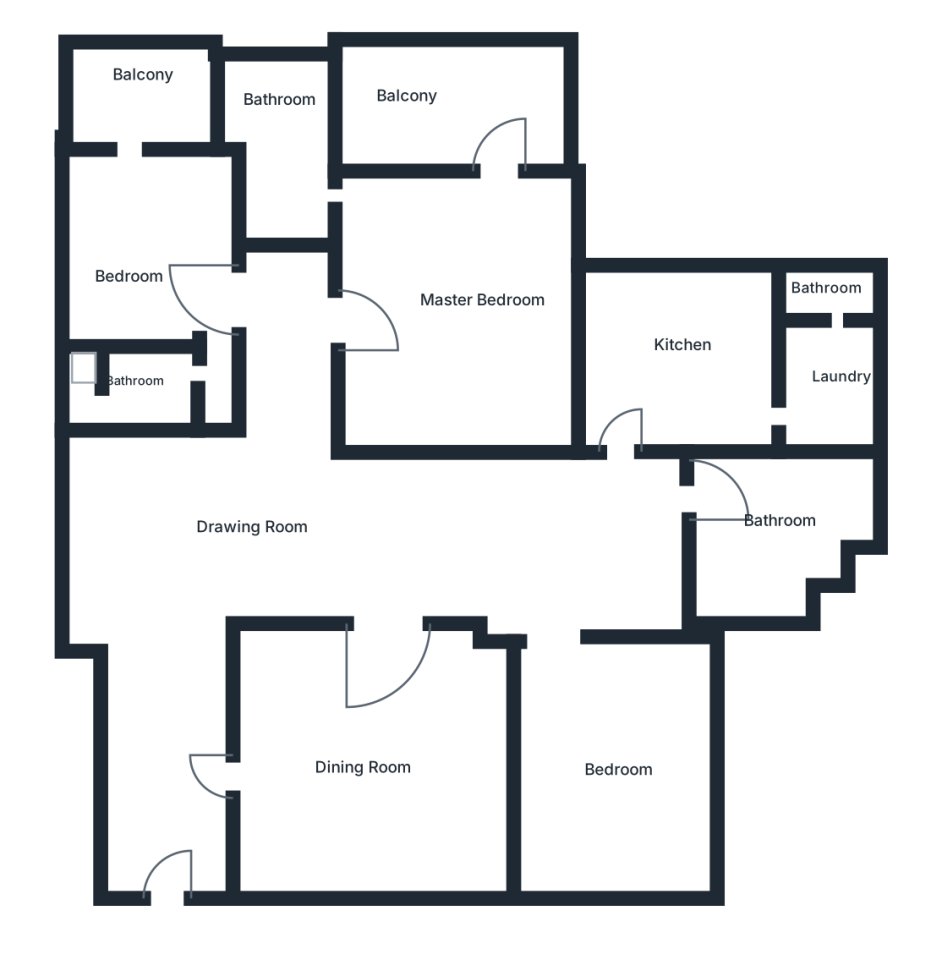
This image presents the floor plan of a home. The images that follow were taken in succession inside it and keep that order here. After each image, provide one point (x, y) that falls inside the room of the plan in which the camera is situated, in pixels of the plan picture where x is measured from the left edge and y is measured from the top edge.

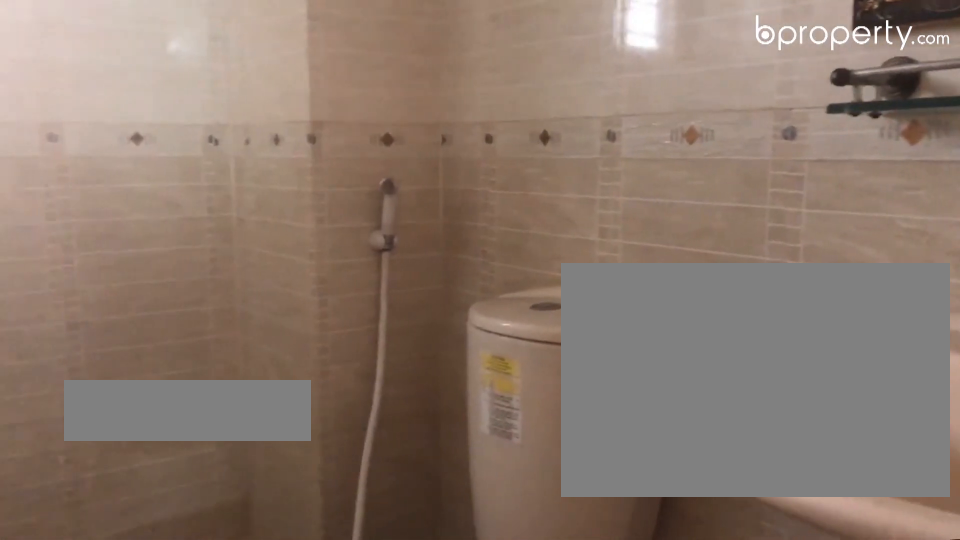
(786, 513)
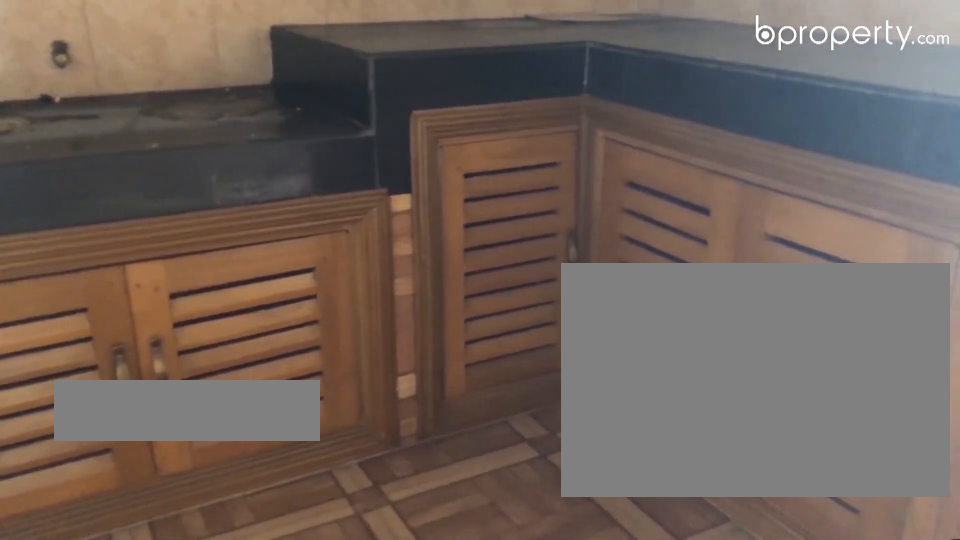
(672, 365)
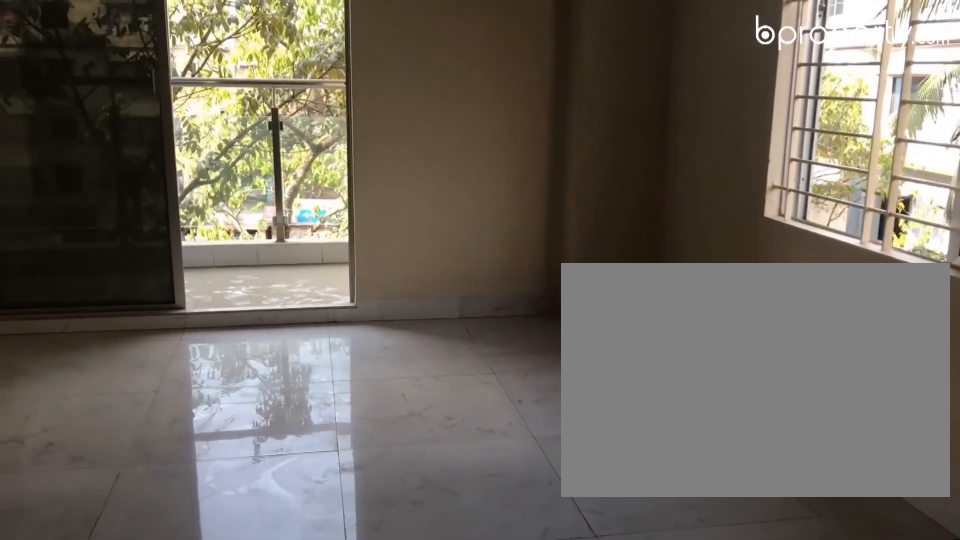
(458, 305)
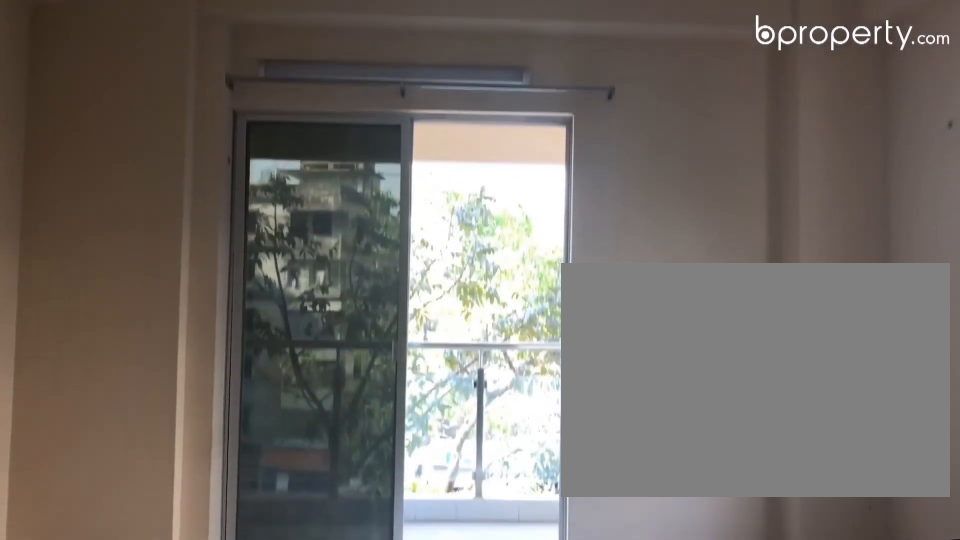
(457, 307)
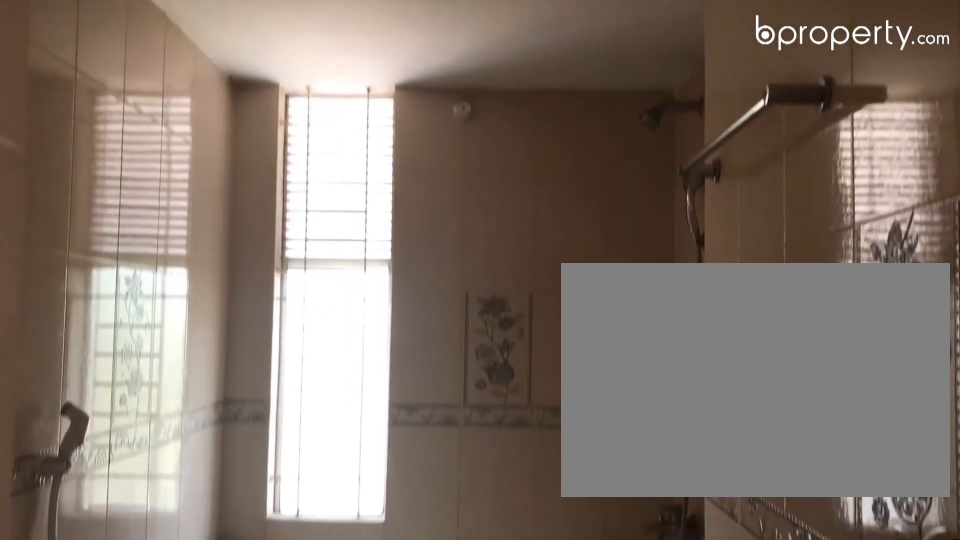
(268, 136)
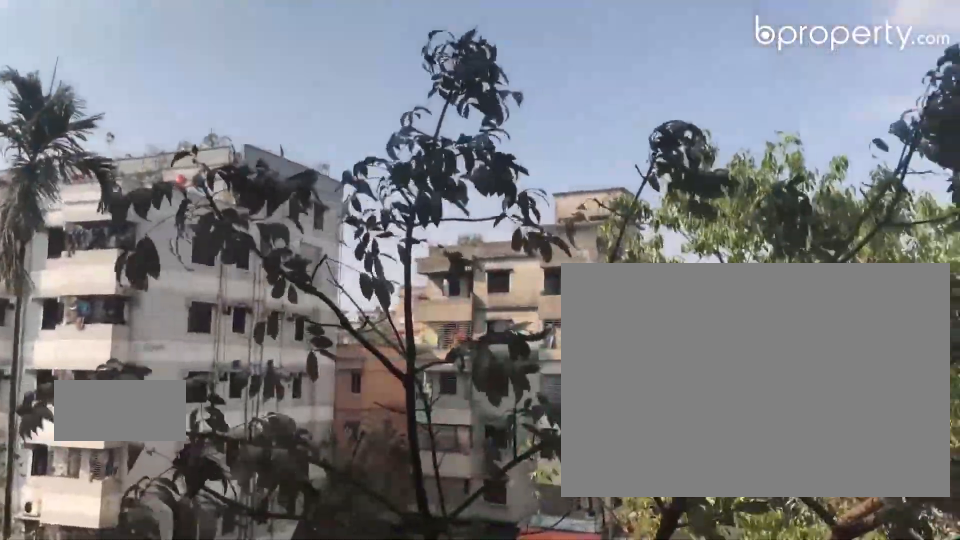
(453, 101)
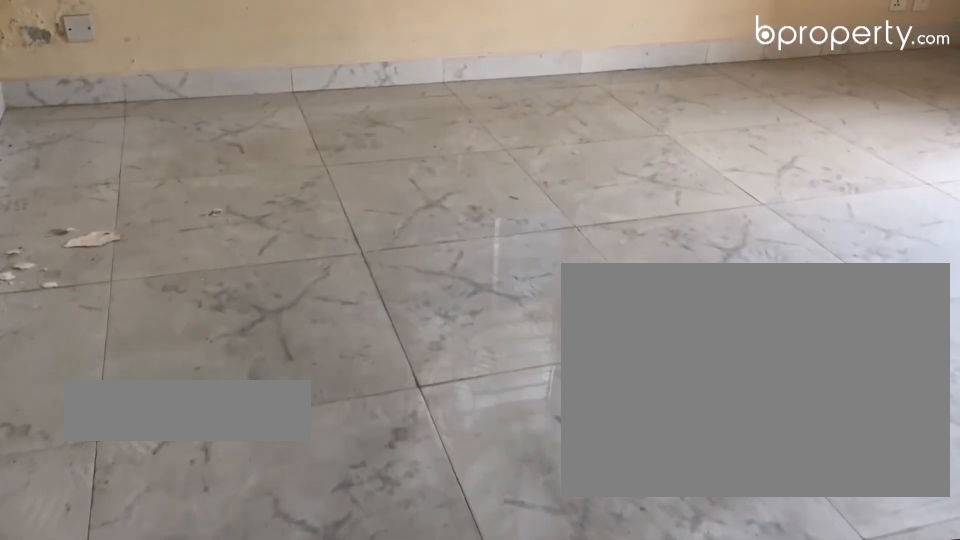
(129, 246)
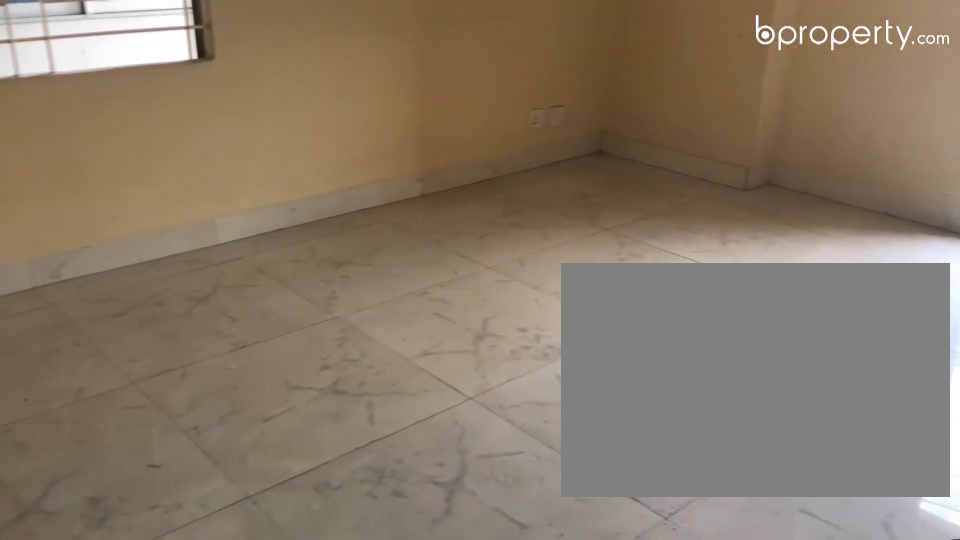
(129, 246)
